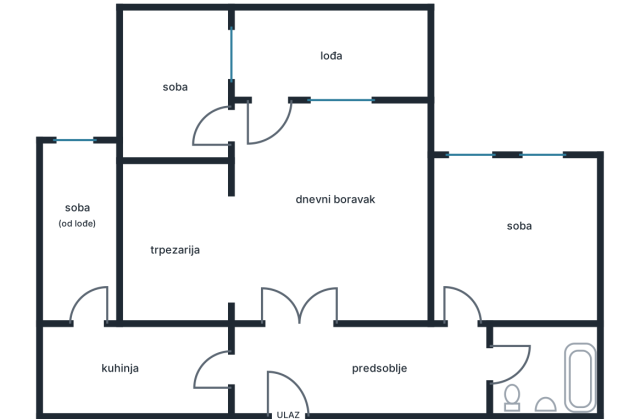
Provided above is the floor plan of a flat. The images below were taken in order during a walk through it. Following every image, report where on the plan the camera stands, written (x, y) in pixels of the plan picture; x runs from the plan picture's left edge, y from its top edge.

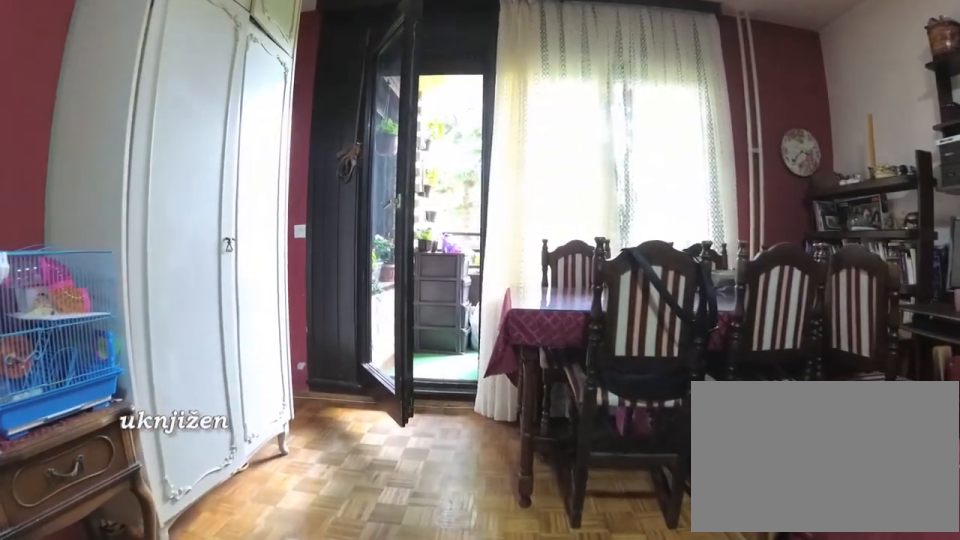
(282, 244)
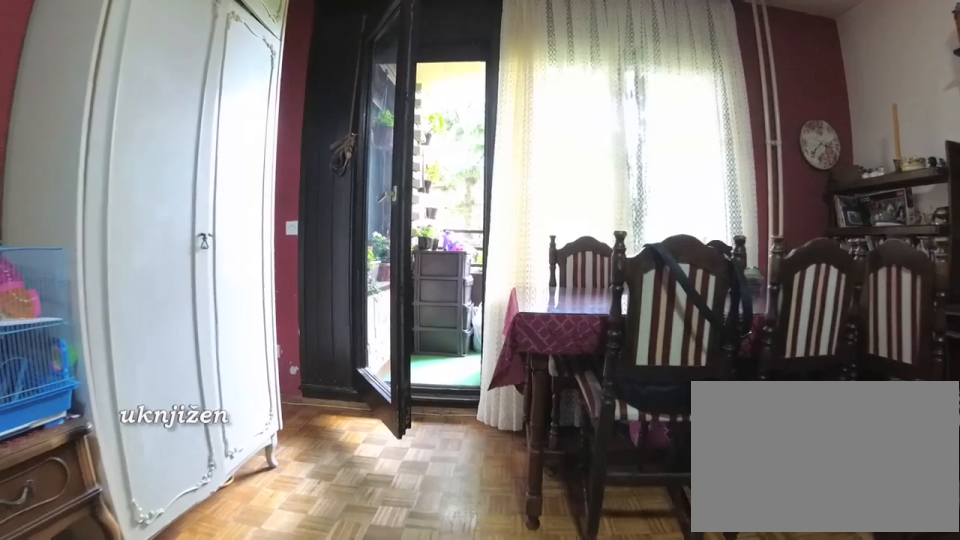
(282, 238)
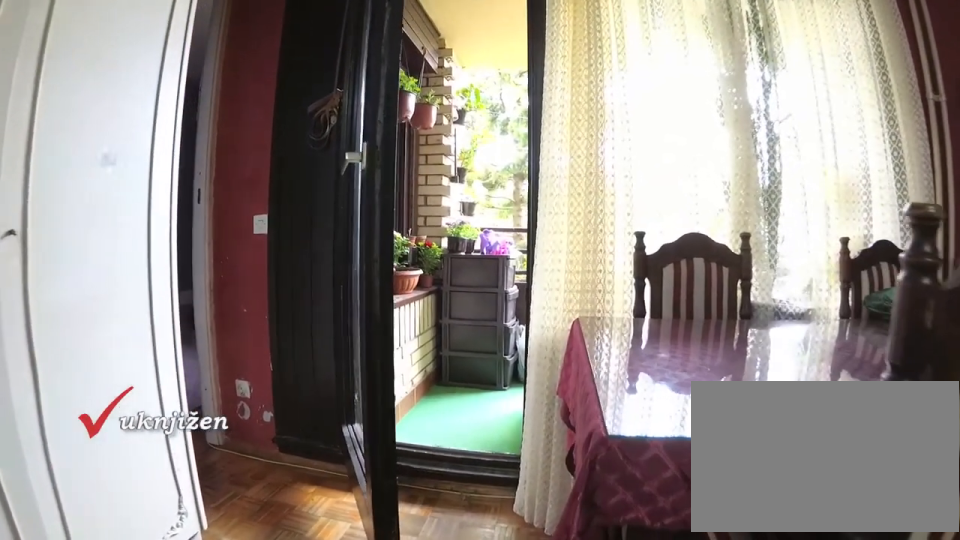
(282, 213)
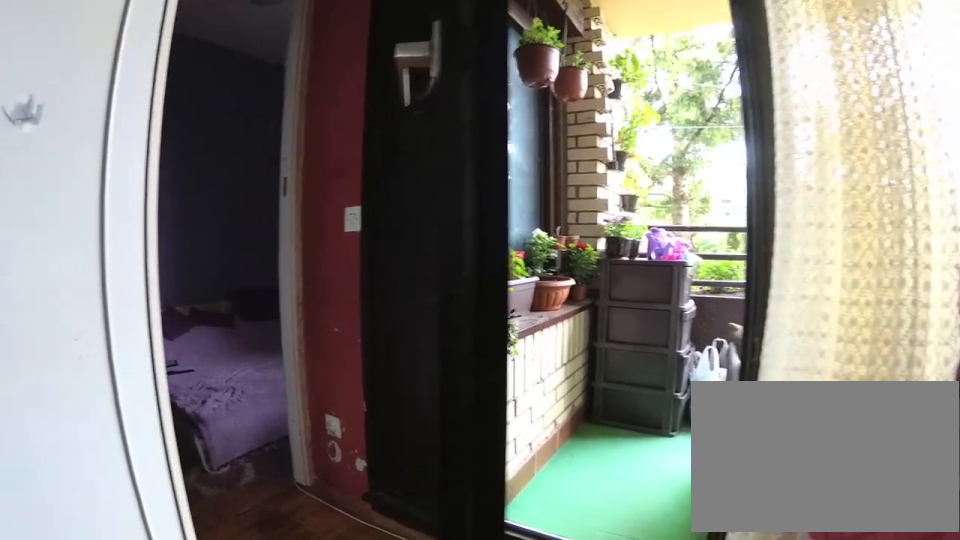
(283, 168)
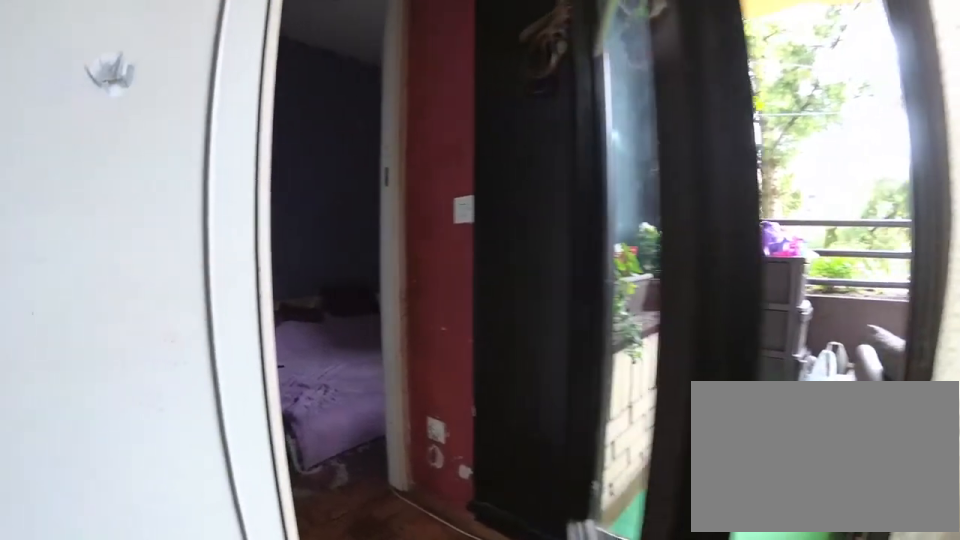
(284, 163)
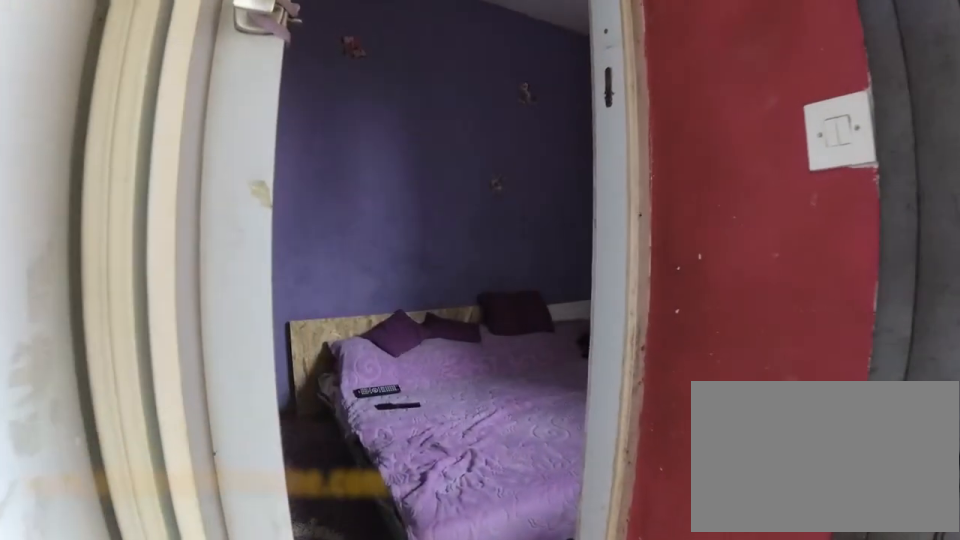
(268, 150)
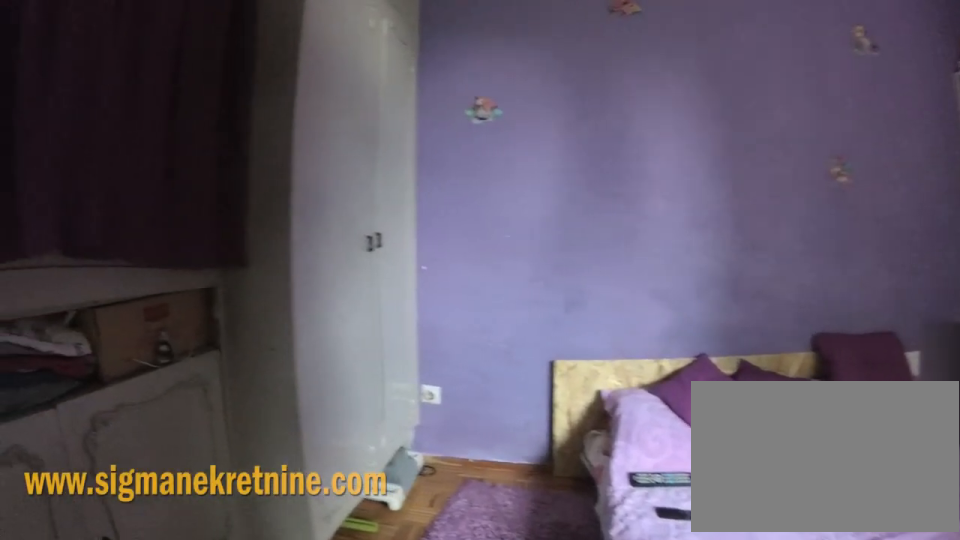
(244, 145)
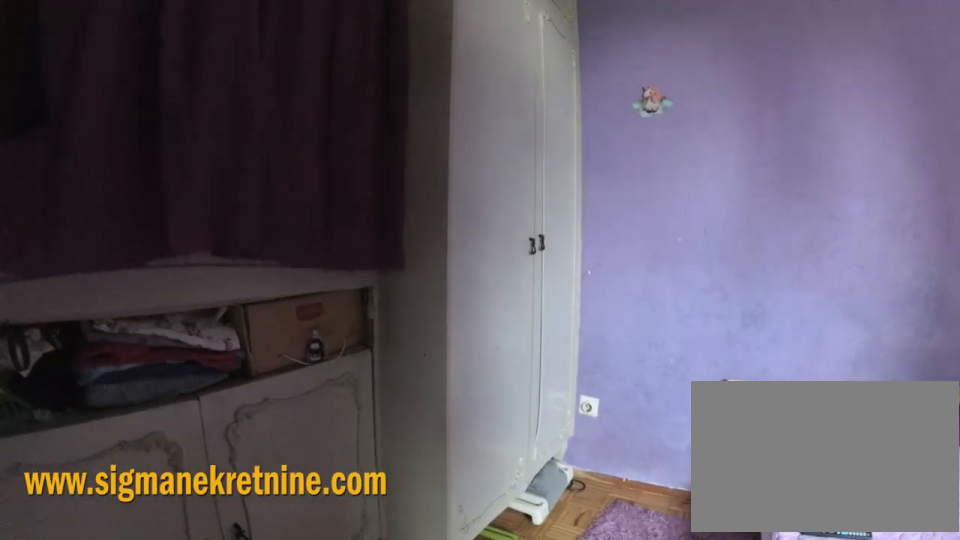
(235, 145)
